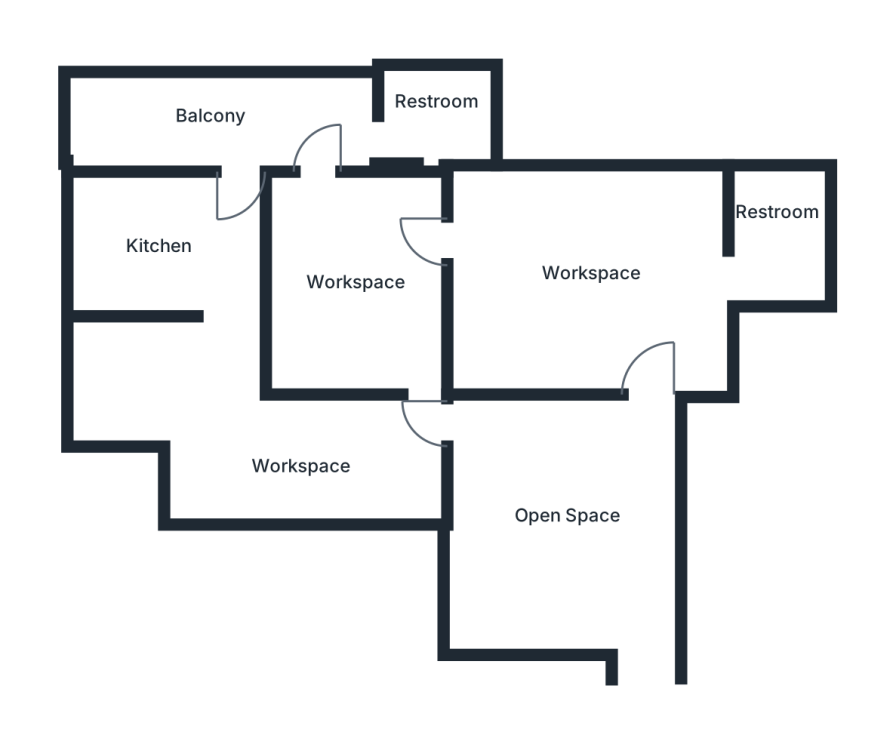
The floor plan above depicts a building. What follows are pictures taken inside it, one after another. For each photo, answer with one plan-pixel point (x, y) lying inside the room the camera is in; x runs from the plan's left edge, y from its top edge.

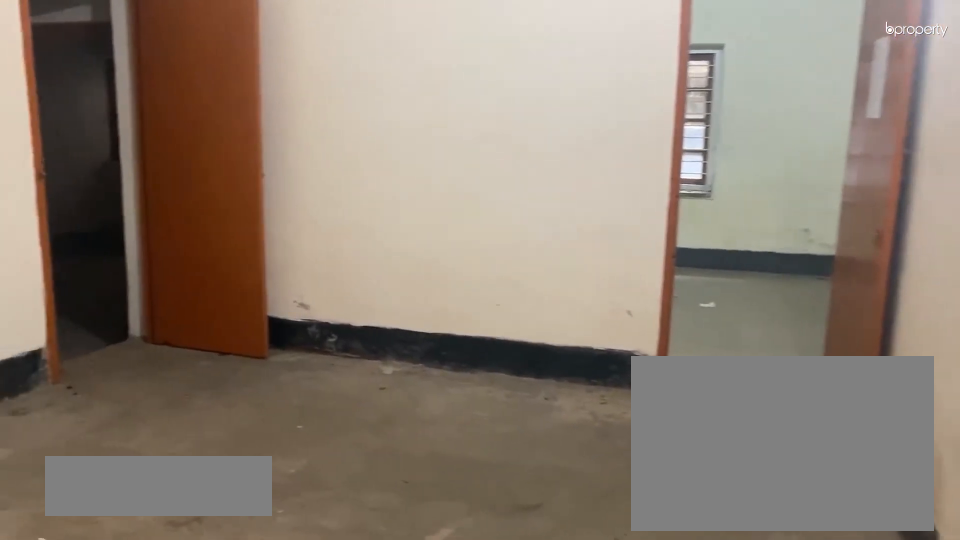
(560, 510)
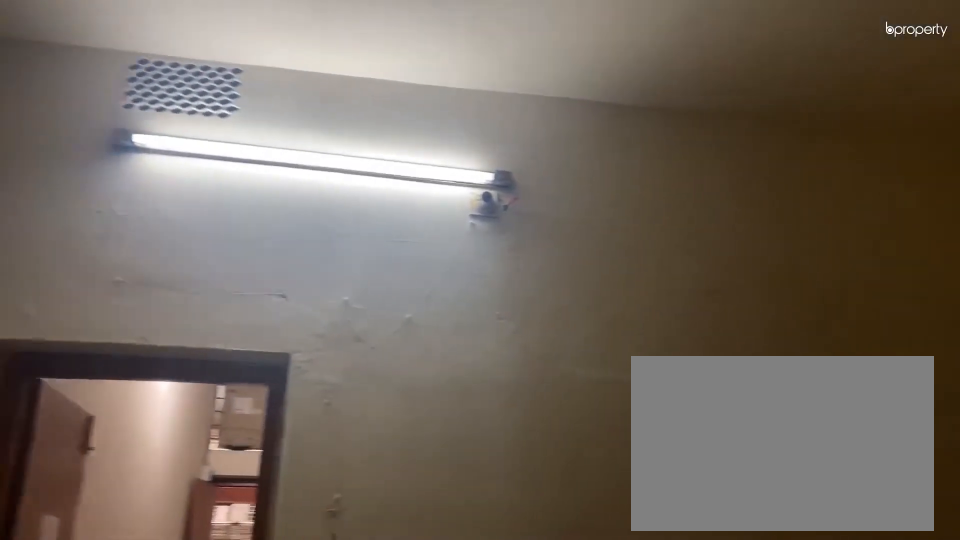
(582, 268)
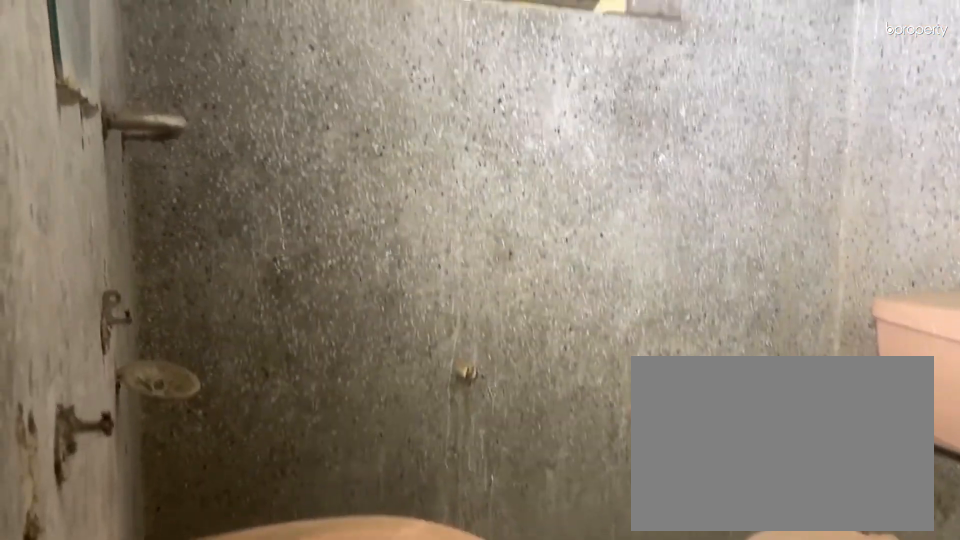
(774, 231)
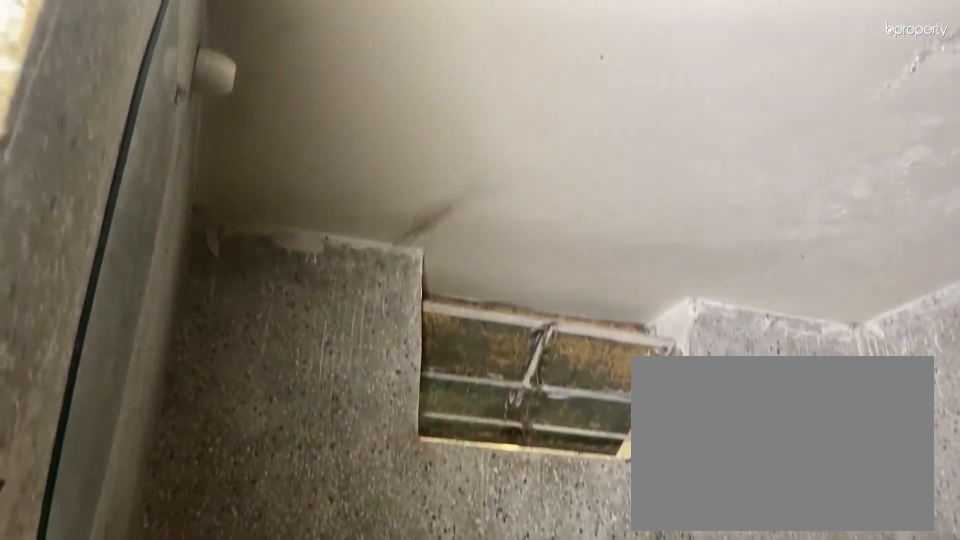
(774, 231)
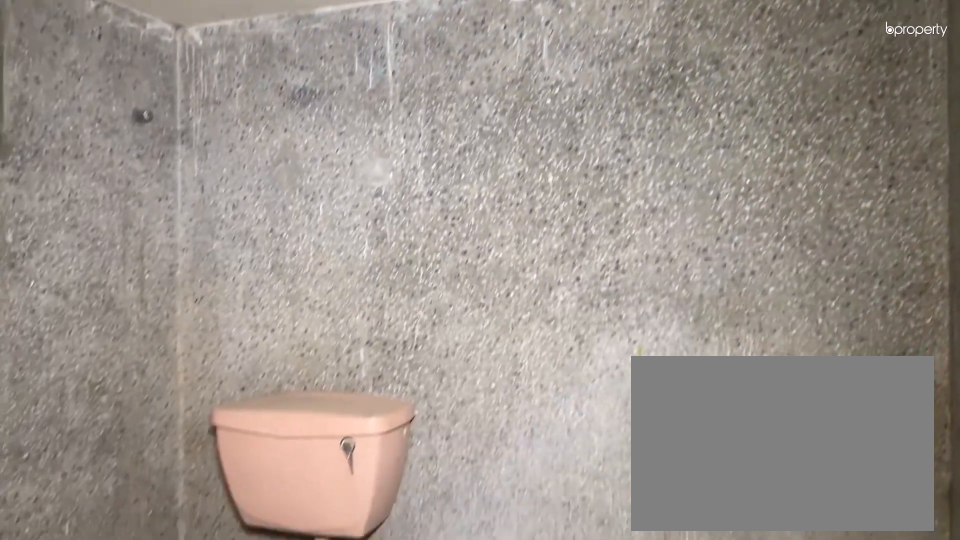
(774, 231)
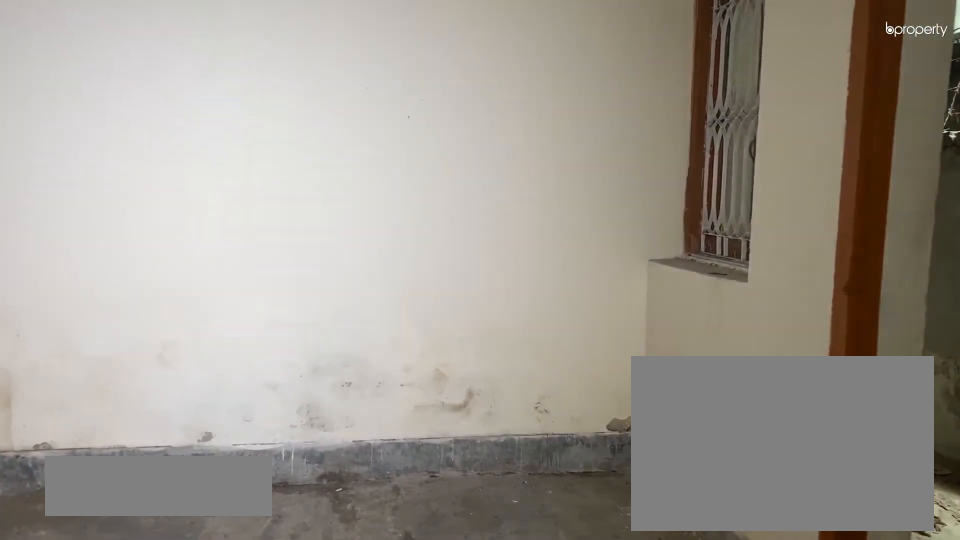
(347, 277)
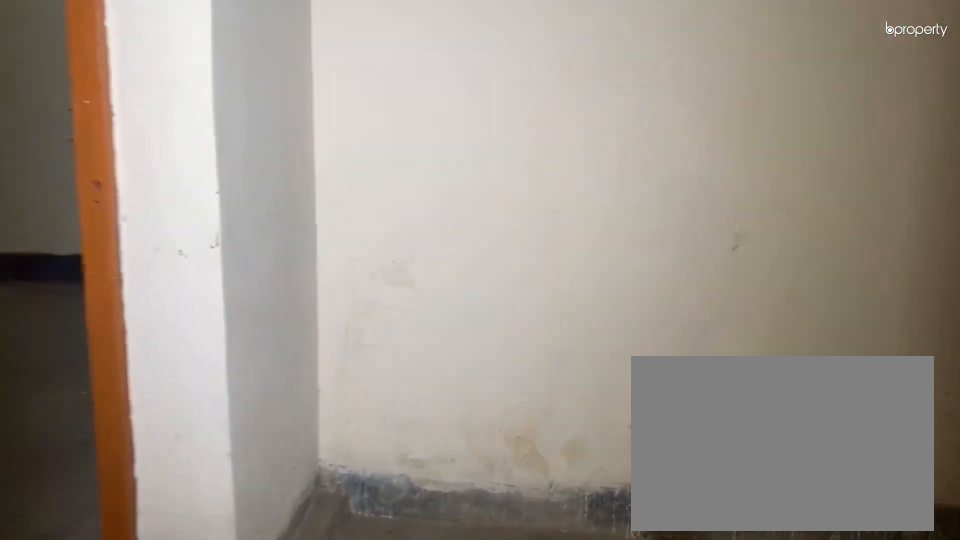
(356, 469)
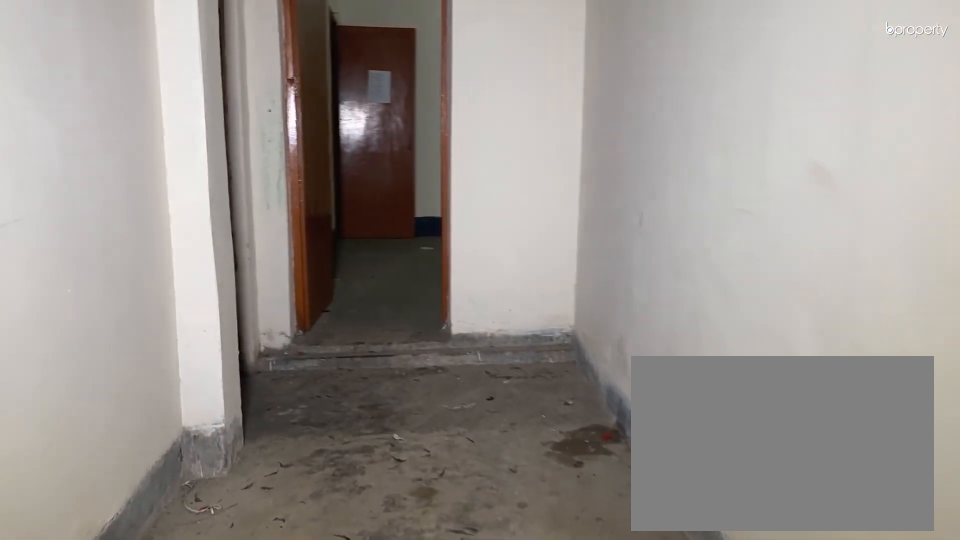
(337, 467)
